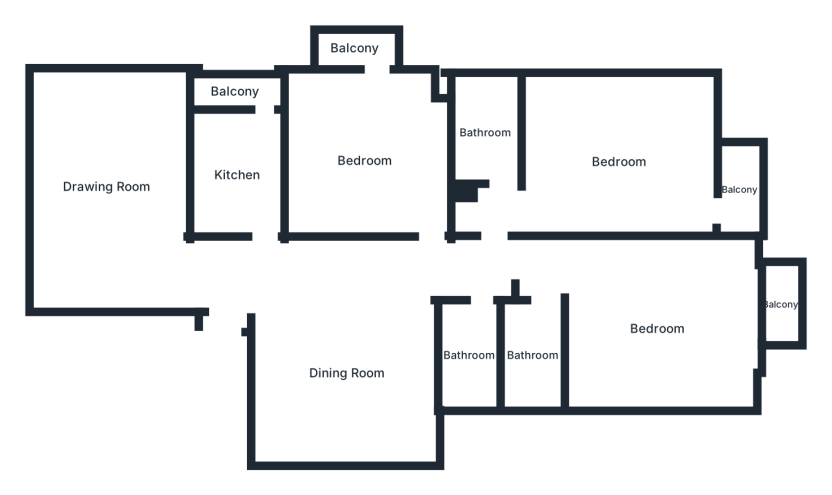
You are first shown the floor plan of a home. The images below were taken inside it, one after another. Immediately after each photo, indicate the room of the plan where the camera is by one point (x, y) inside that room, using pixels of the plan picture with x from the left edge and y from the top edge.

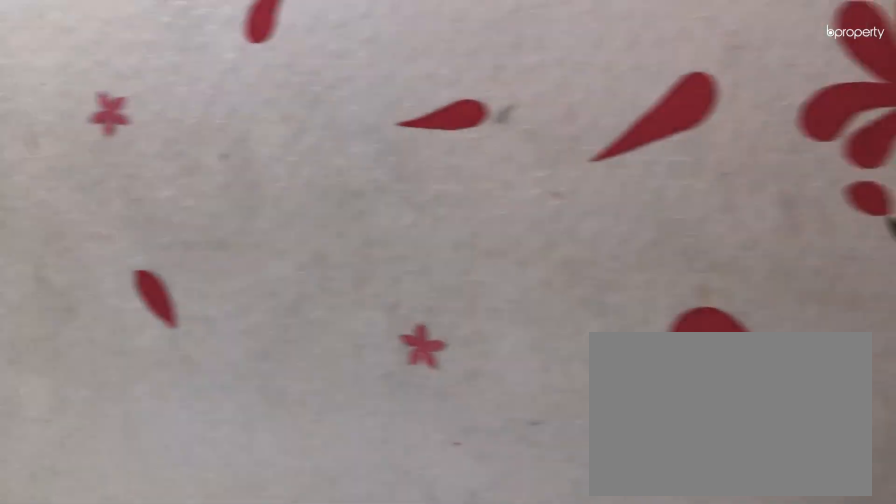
(658, 329)
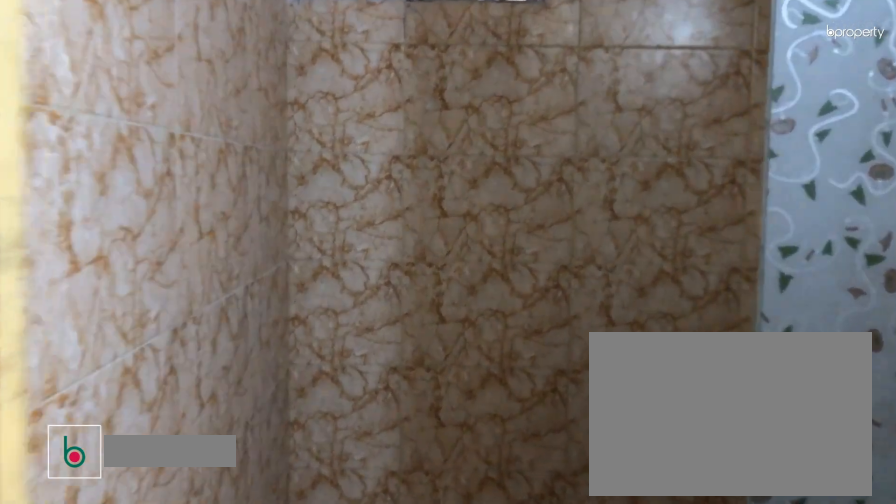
(533, 354)
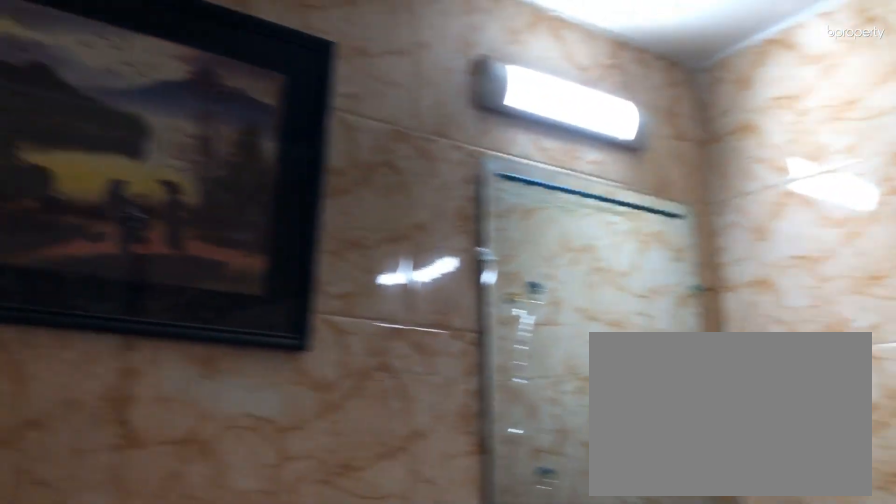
(533, 354)
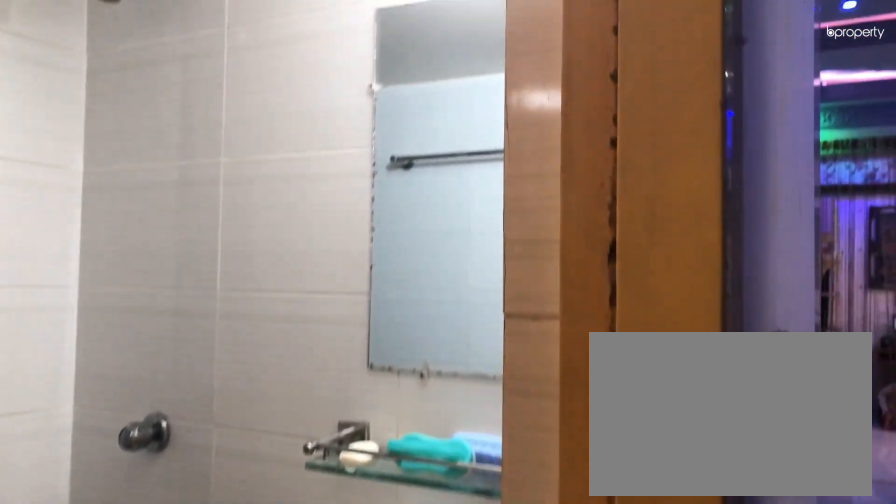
(469, 355)
